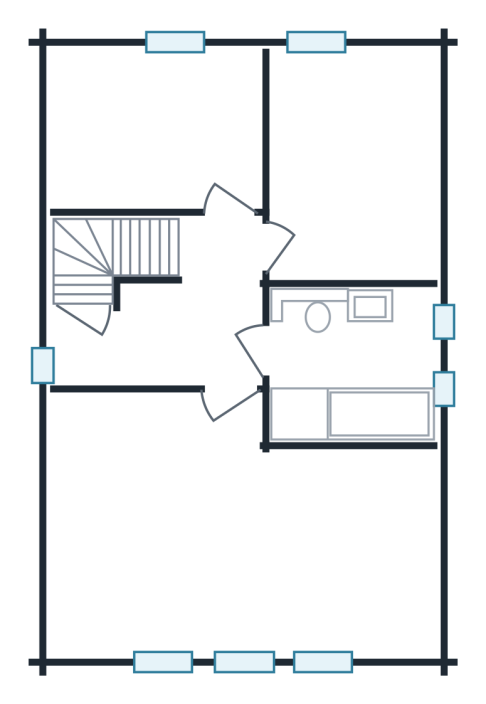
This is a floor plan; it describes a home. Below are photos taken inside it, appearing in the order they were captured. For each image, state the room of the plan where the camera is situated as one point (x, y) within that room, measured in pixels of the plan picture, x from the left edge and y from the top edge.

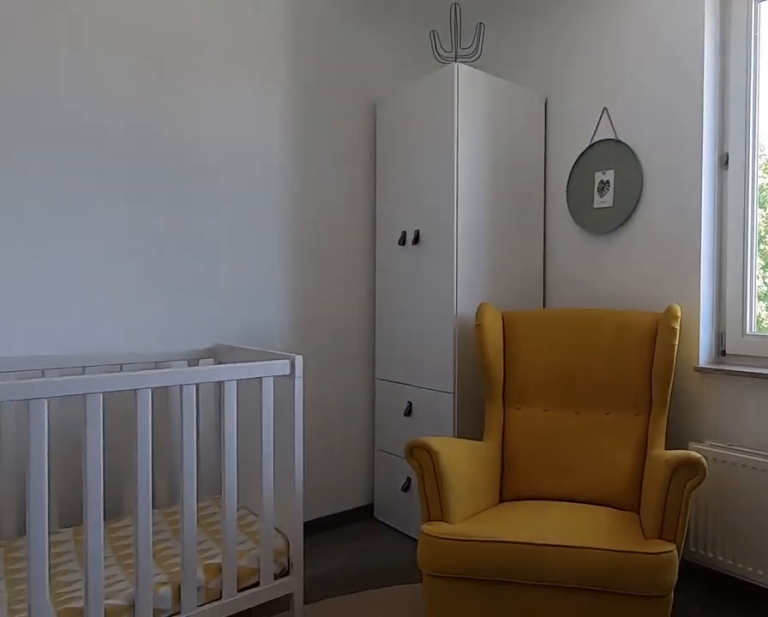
(157, 131)
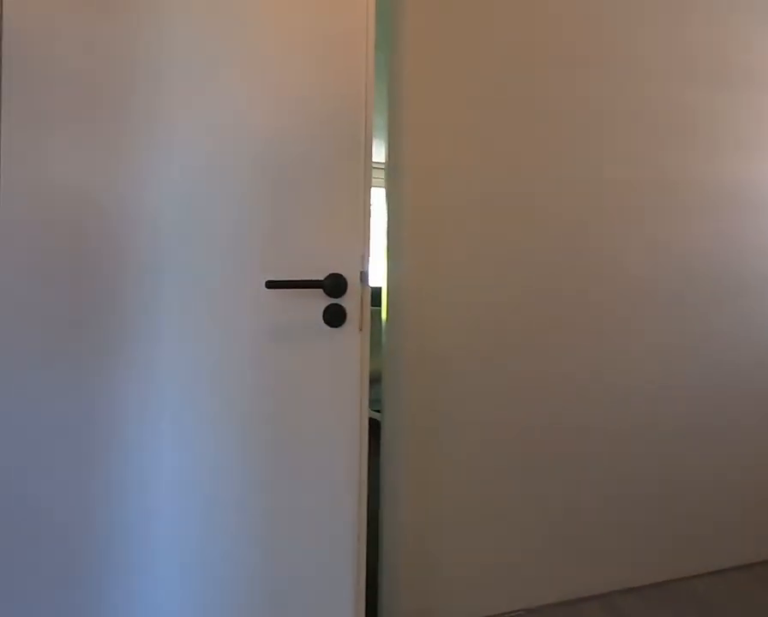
(175, 318)
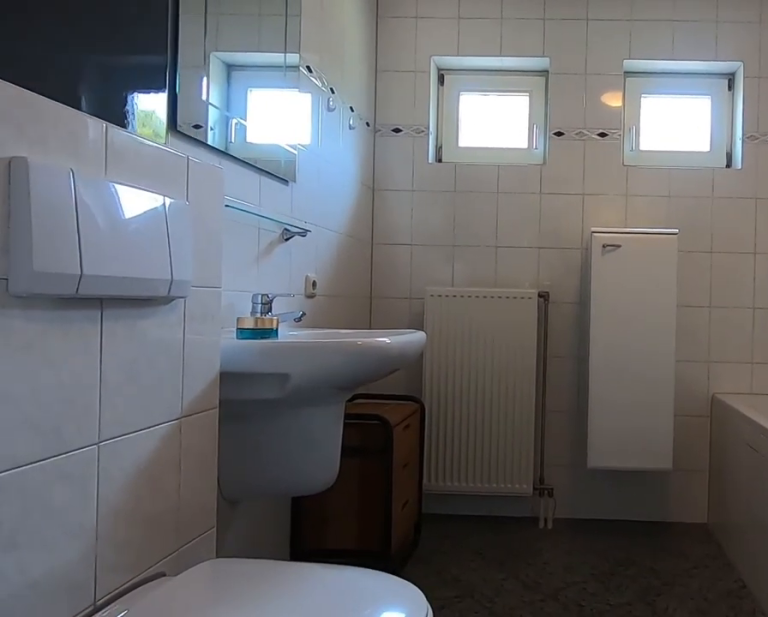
(350, 363)
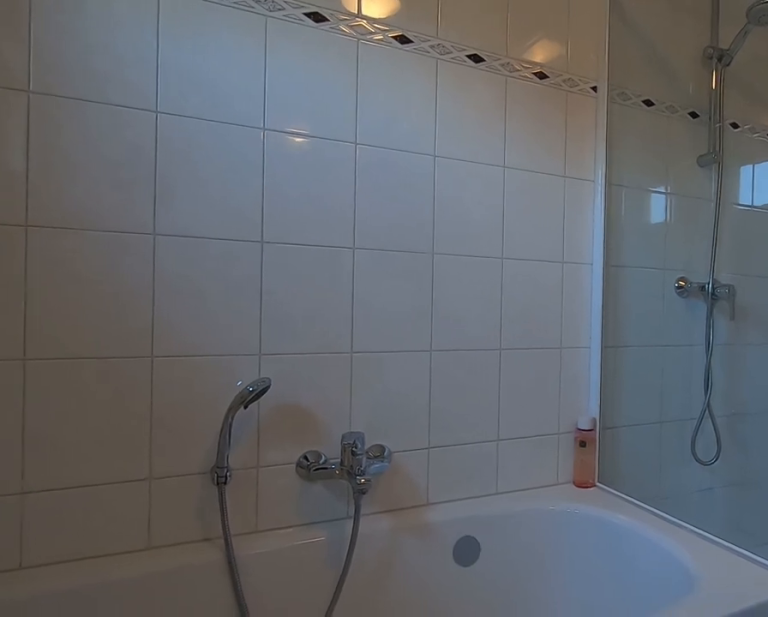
(350, 363)
